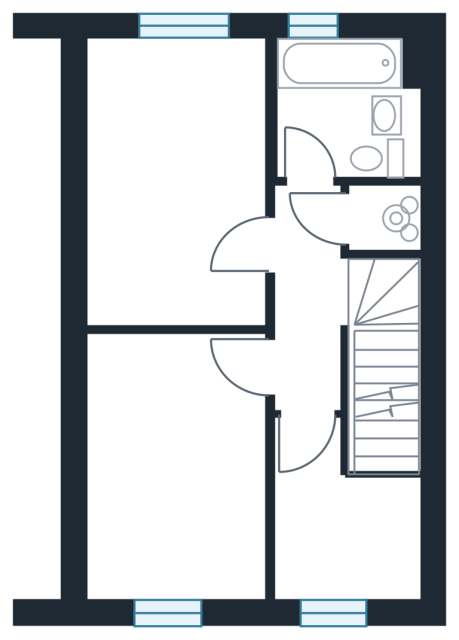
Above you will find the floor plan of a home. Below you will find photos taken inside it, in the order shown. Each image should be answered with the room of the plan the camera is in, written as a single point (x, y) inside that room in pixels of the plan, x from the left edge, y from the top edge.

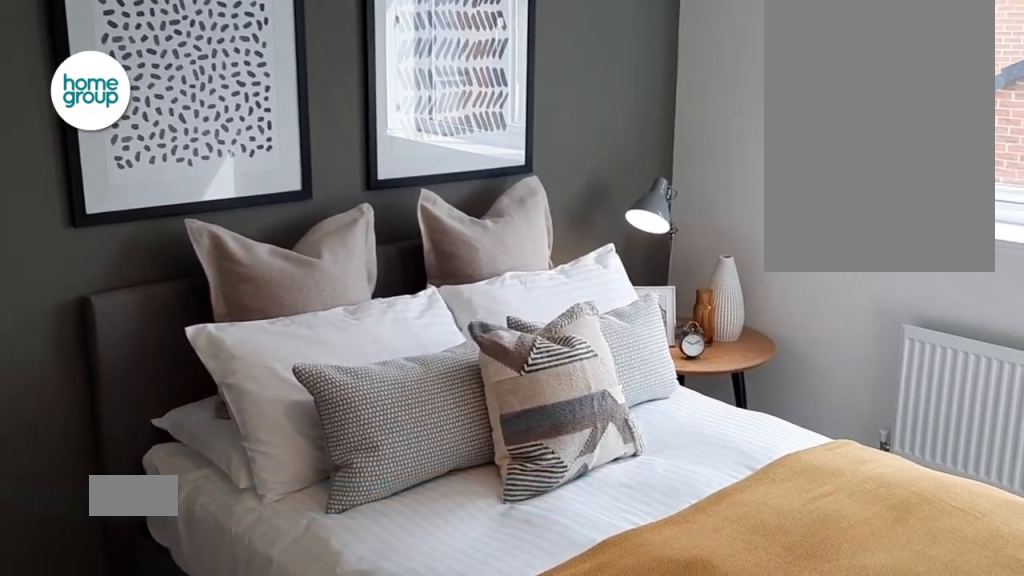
(176, 186)
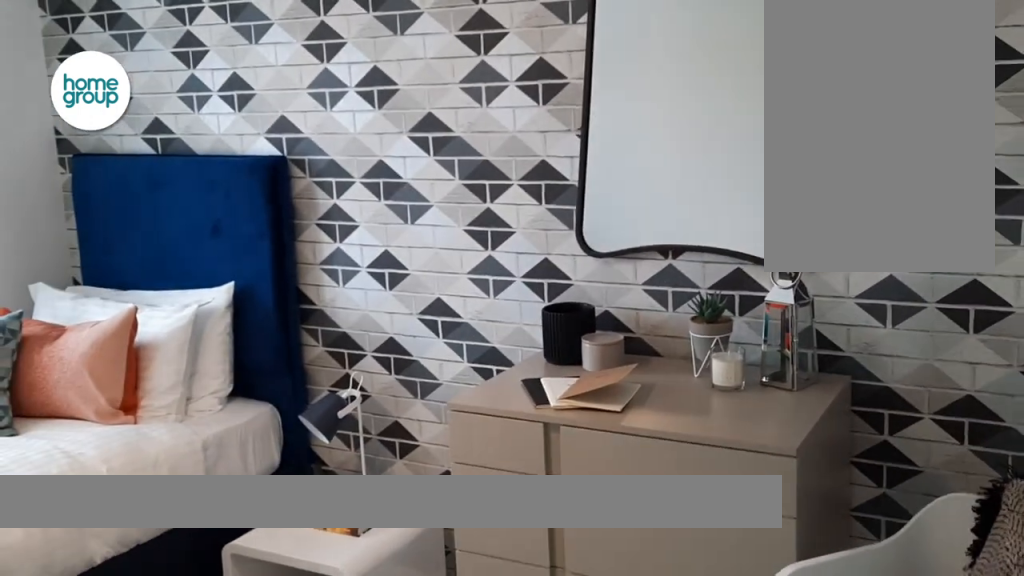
(171, 465)
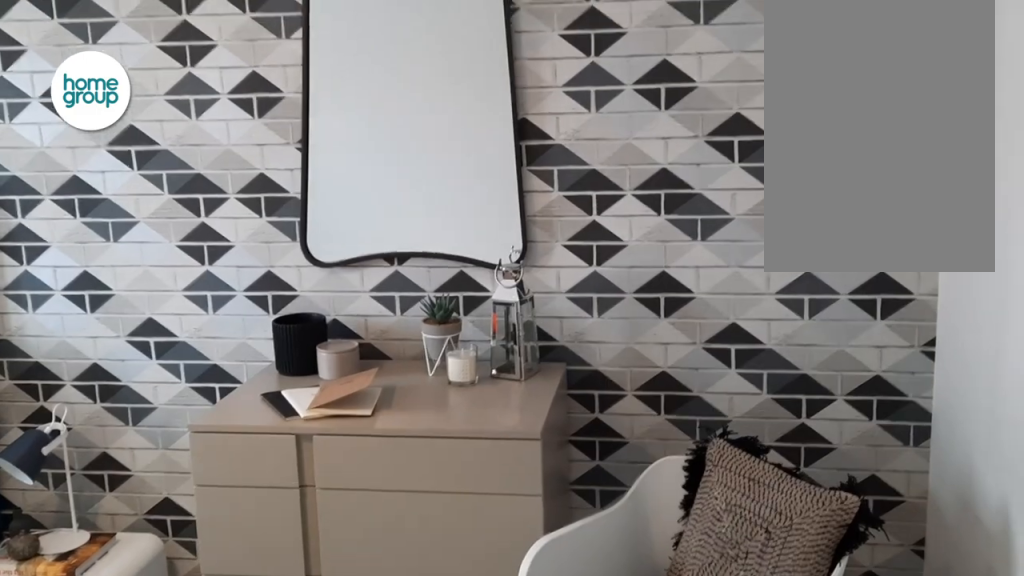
(171, 465)
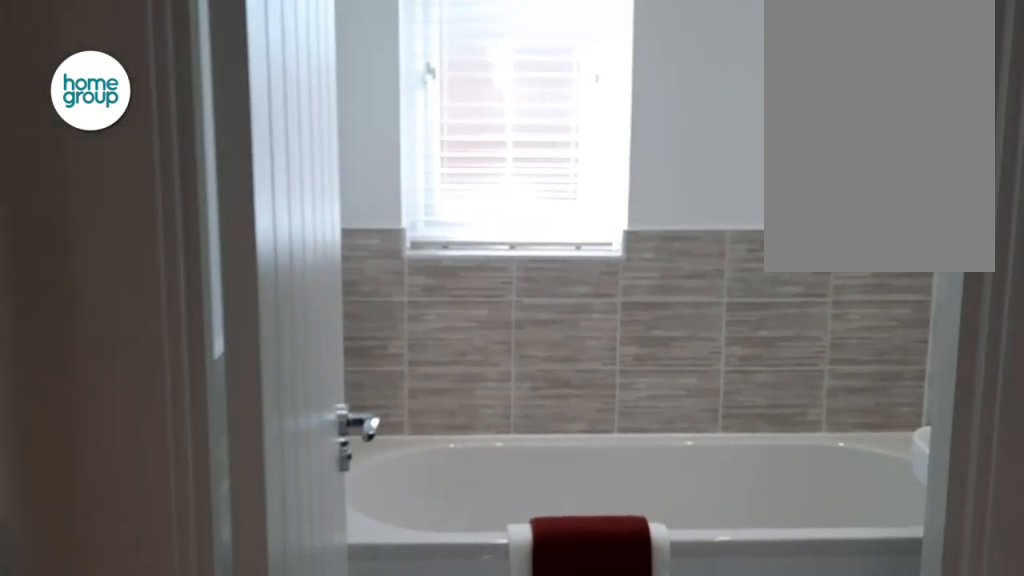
(342, 111)
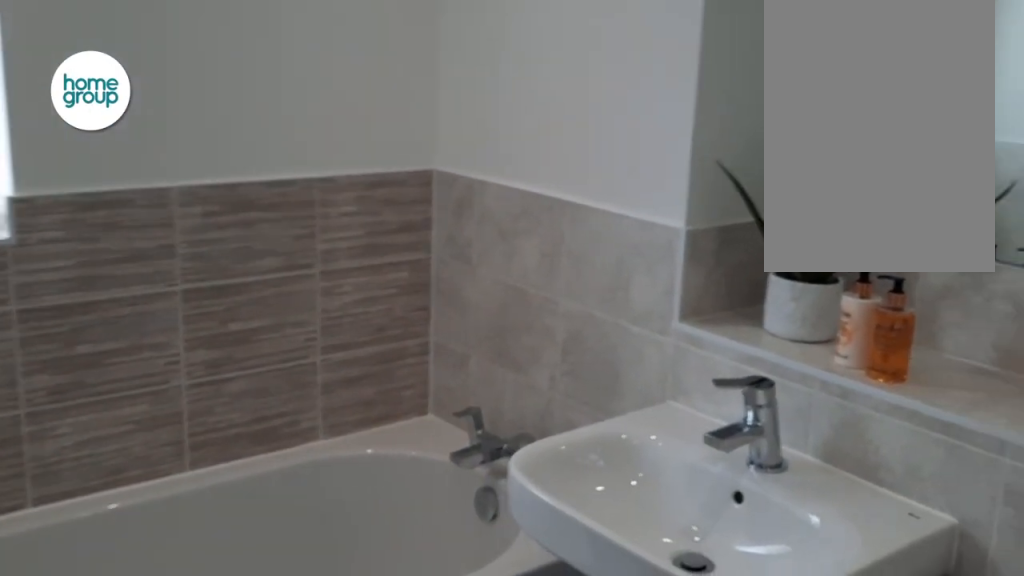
(342, 111)
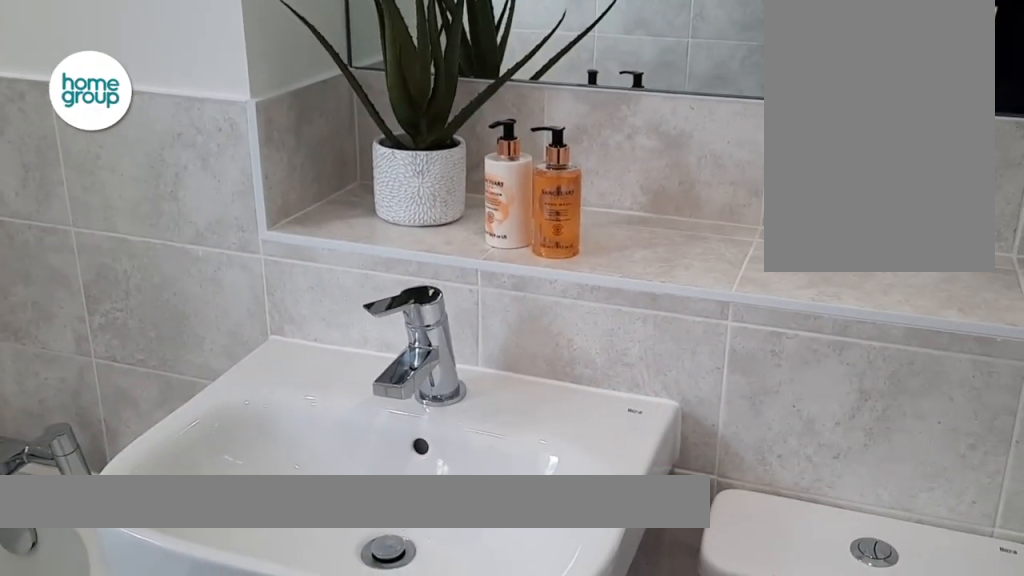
(342, 111)
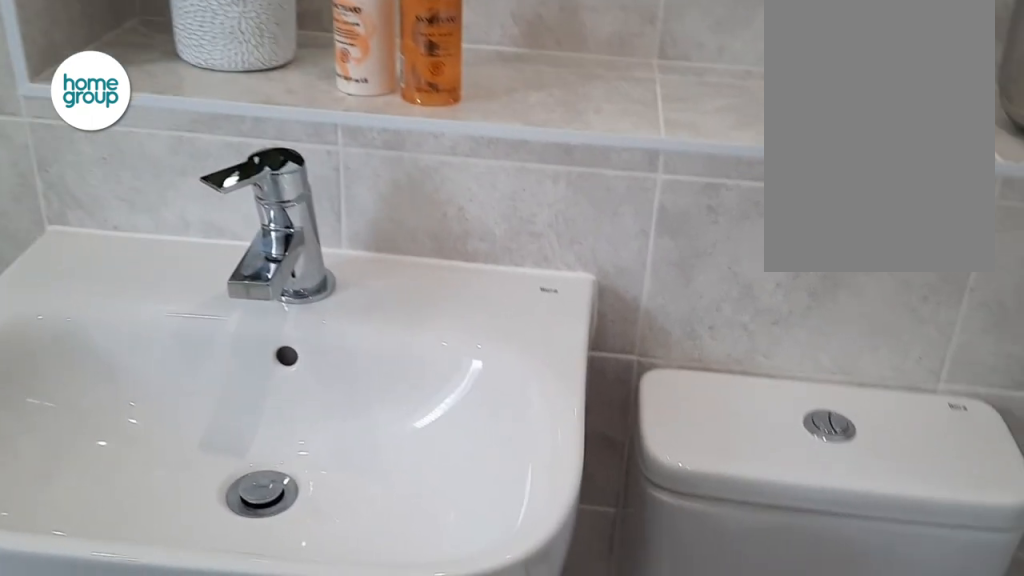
(342, 111)
